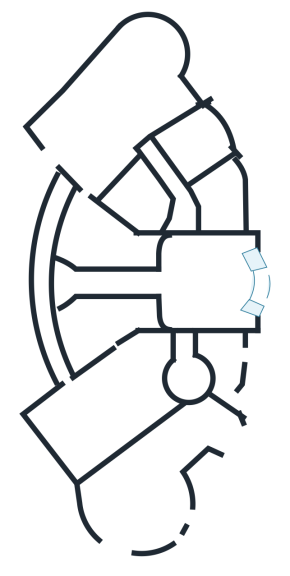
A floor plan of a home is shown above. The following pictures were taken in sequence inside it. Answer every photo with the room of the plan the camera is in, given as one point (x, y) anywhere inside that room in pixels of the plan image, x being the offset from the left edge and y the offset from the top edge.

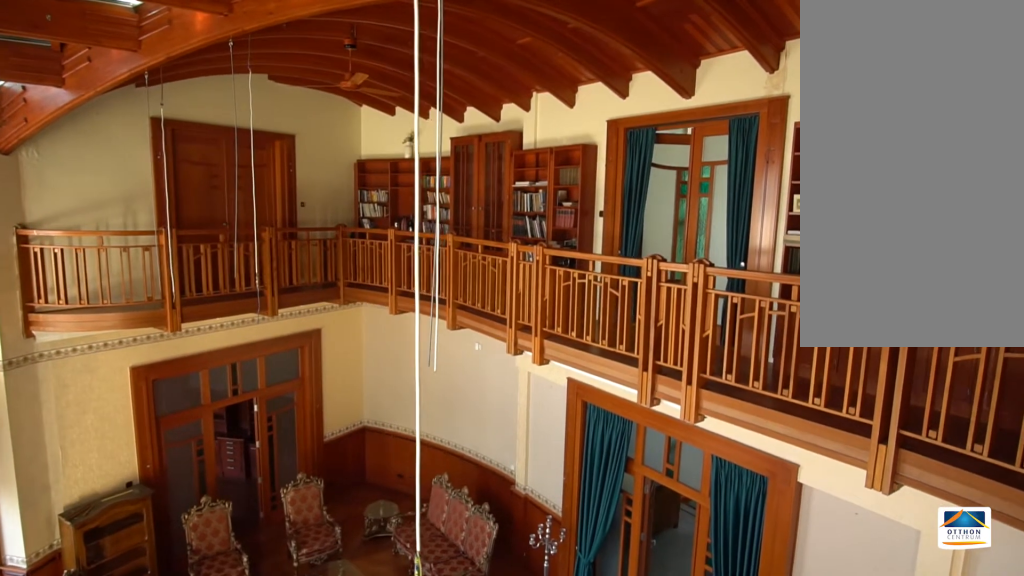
(131, 285)
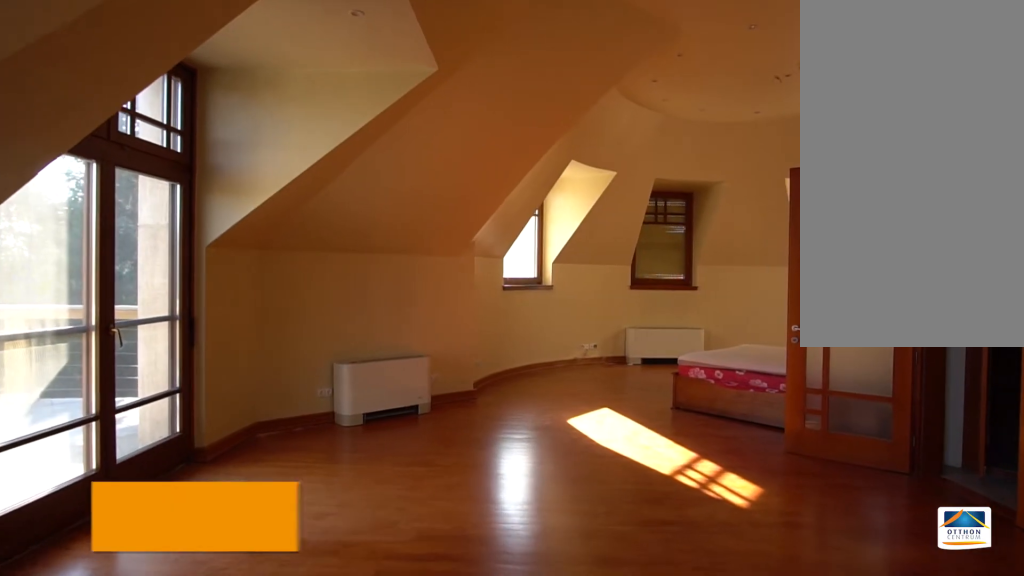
(146, 59)
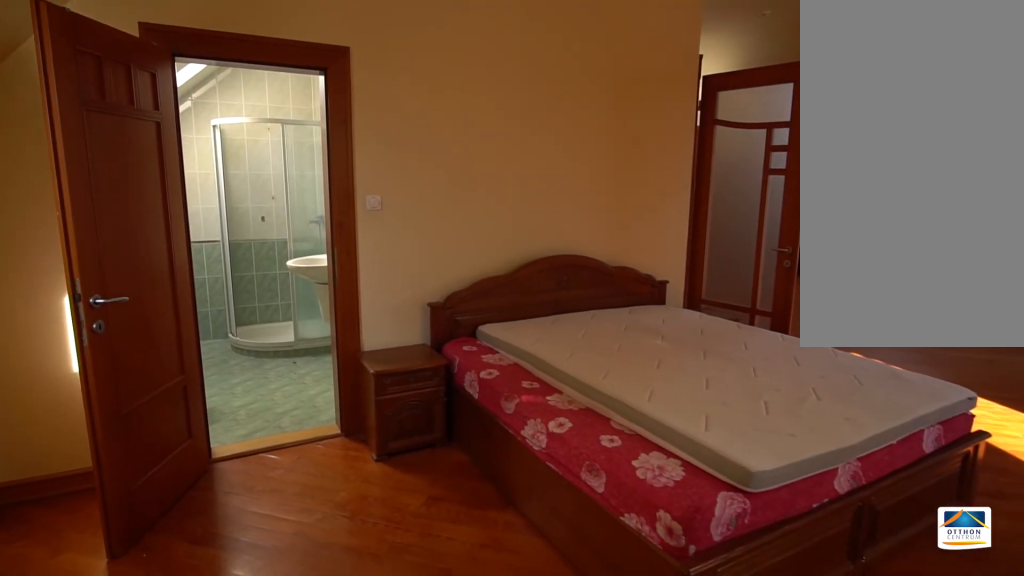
(146, 59)
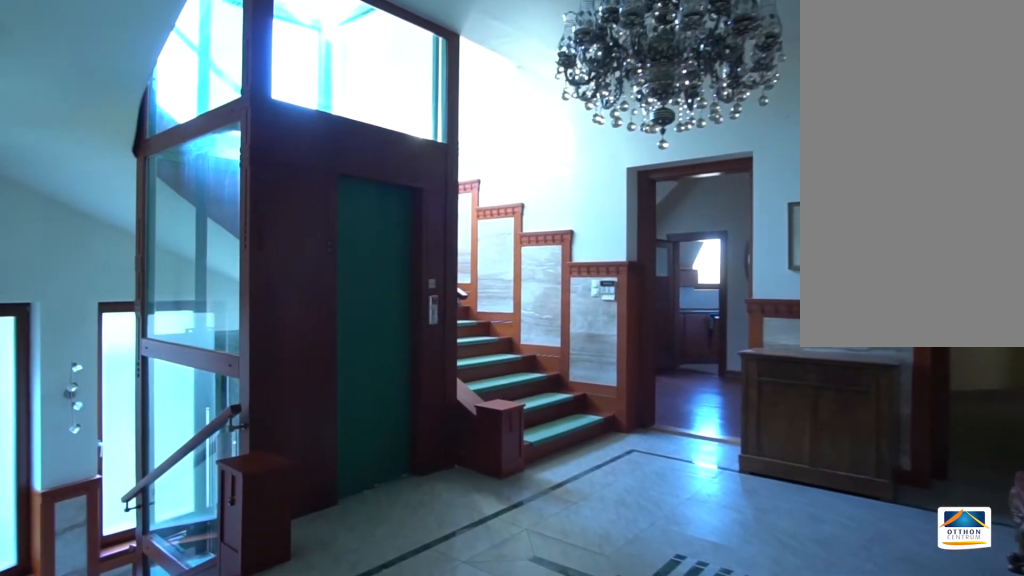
(183, 216)
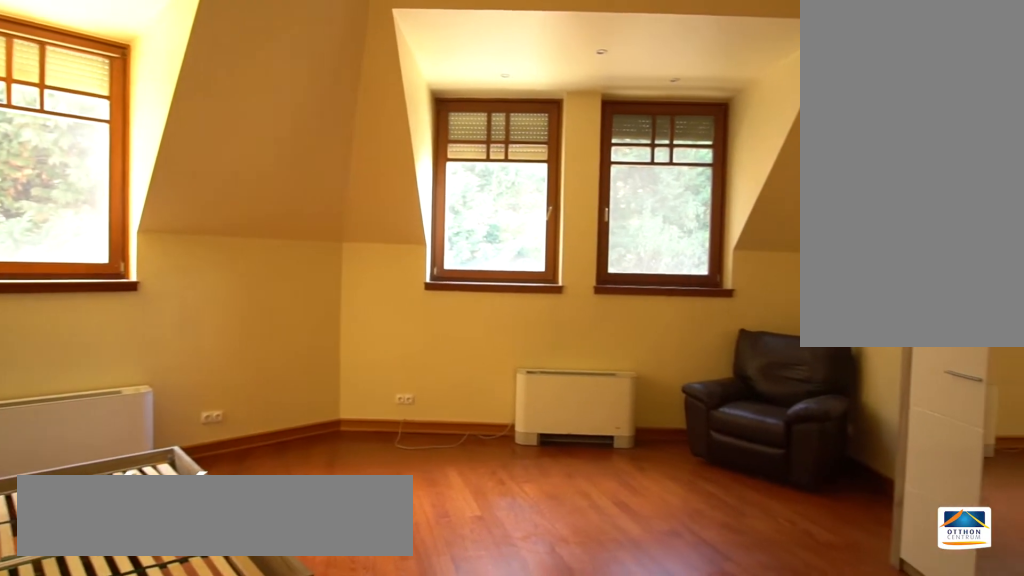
(195, 140)
